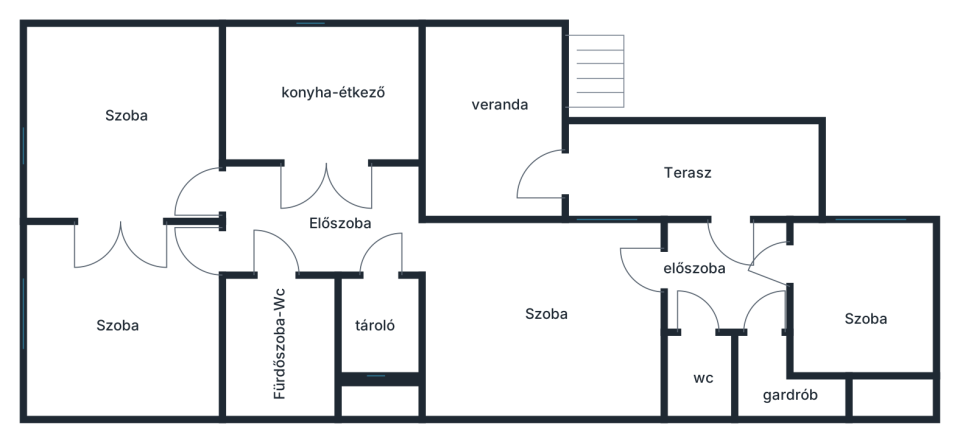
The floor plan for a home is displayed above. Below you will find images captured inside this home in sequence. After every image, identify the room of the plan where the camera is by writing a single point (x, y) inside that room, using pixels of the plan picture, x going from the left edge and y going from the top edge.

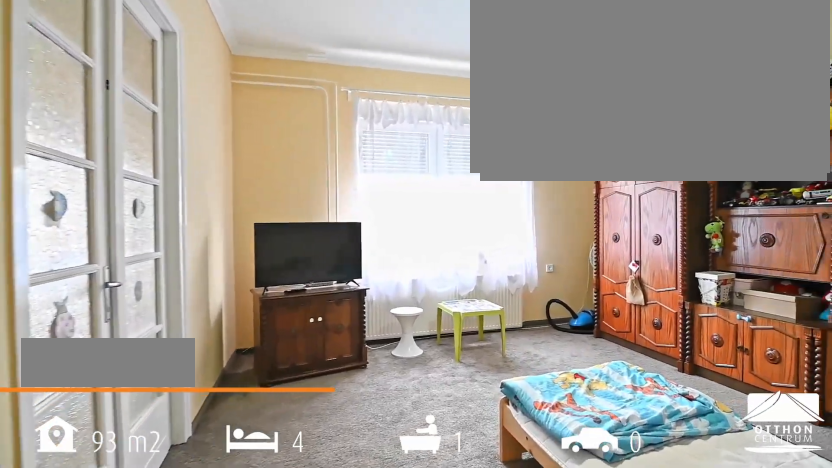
(126, 133)
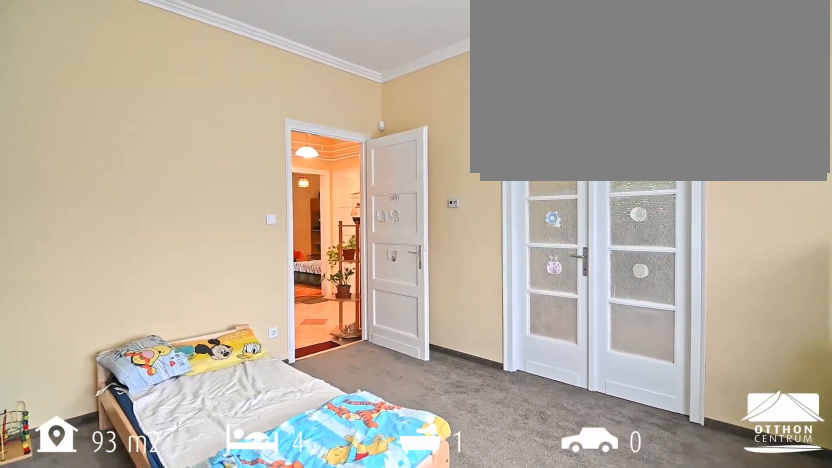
(126, 132)
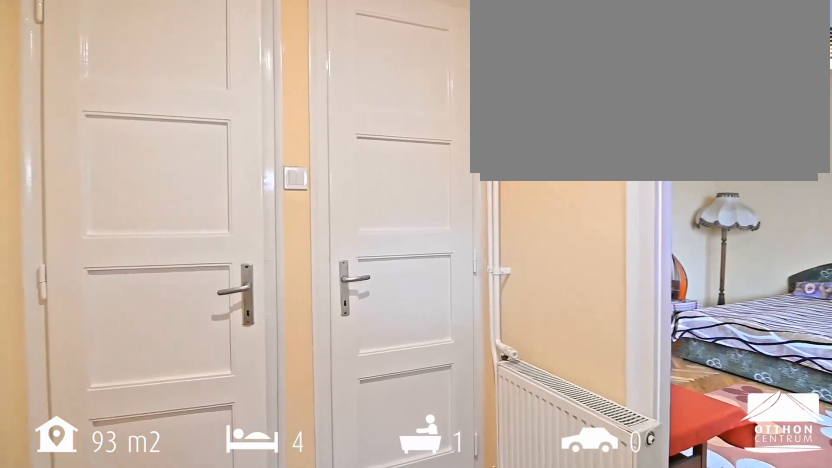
(709, 273)
